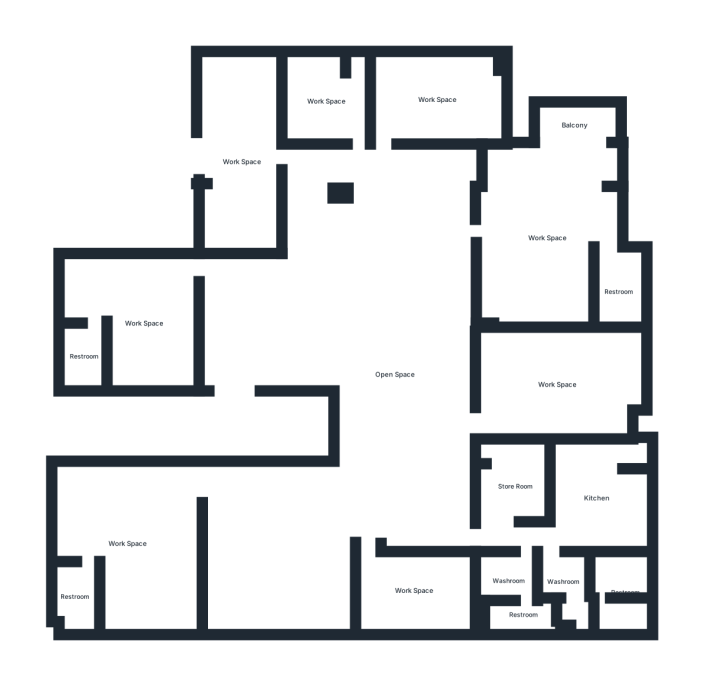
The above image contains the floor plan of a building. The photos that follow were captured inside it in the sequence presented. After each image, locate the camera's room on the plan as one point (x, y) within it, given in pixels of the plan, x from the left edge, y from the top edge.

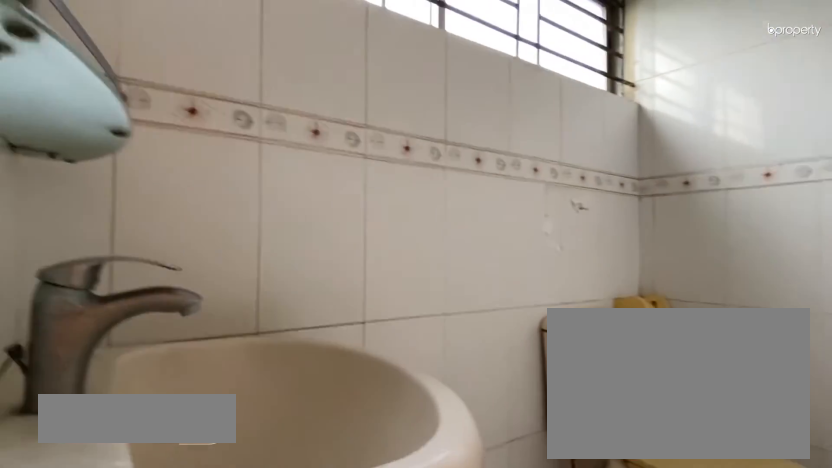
(618, 290)
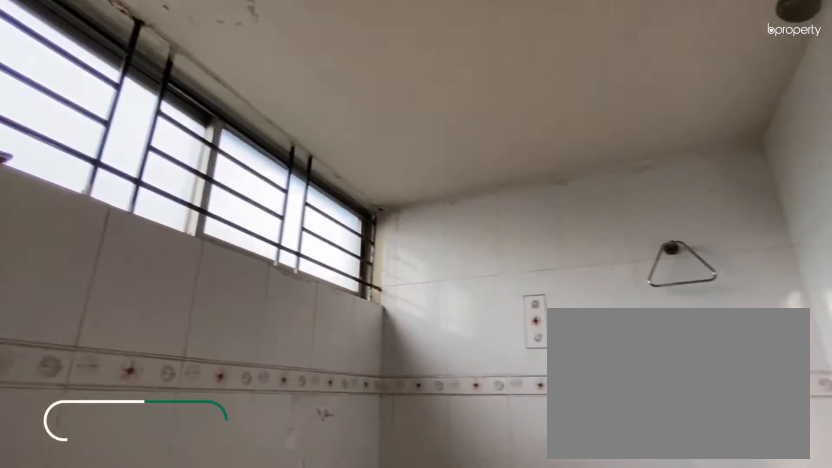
(618, 290)
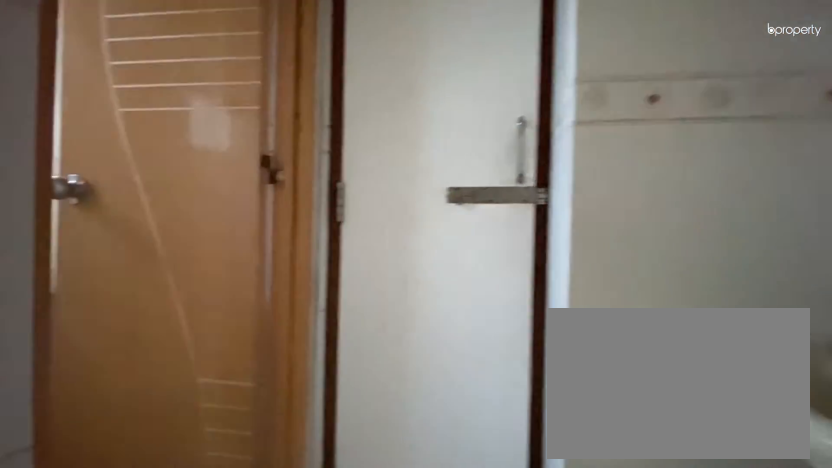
(619, 586)
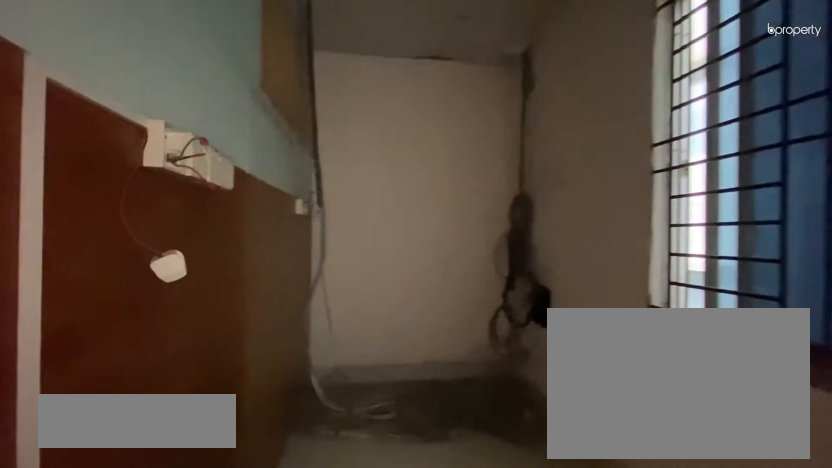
(418, 593)
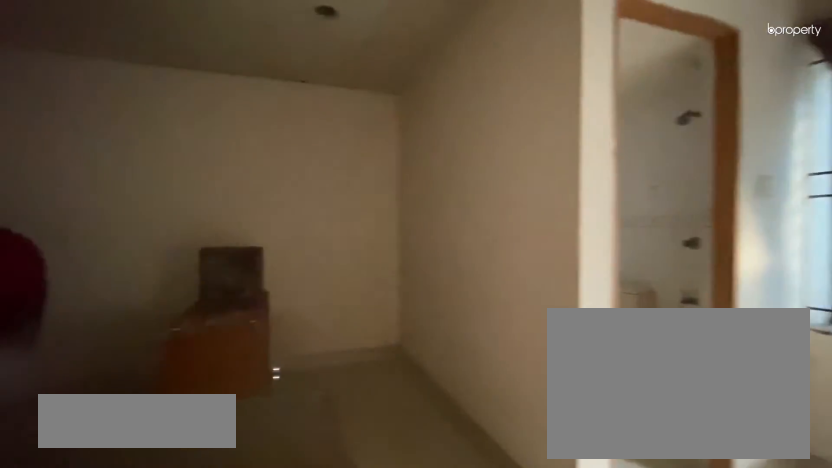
(133, 540)
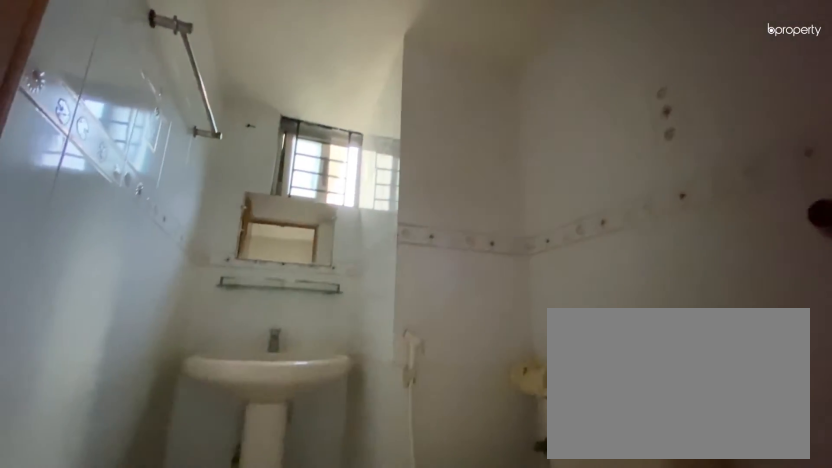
(80, 595)
